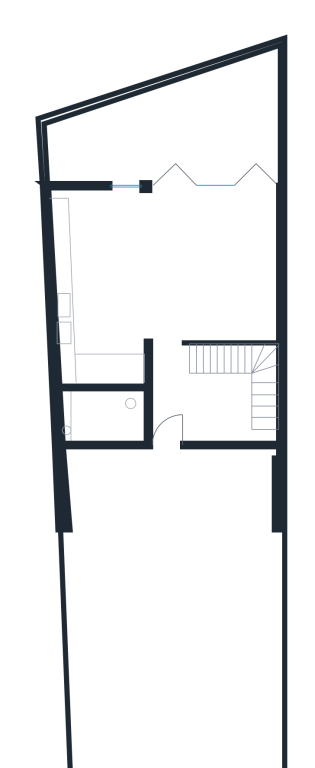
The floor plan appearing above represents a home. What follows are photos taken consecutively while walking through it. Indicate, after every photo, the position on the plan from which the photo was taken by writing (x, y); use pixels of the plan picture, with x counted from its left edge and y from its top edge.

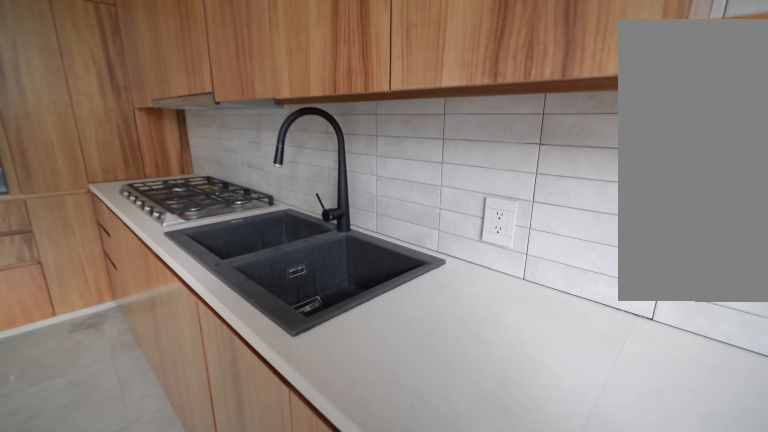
(85, 276)
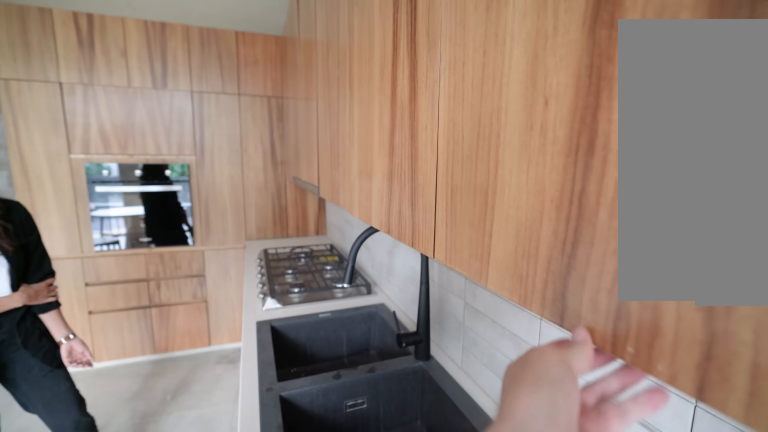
(87, 277)
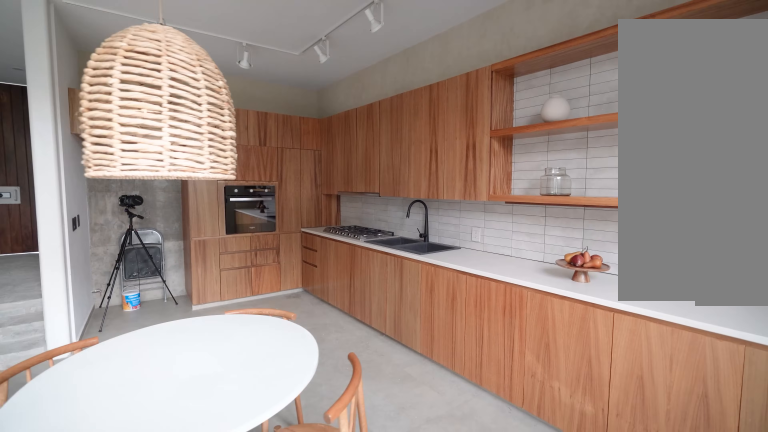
(102, 228)
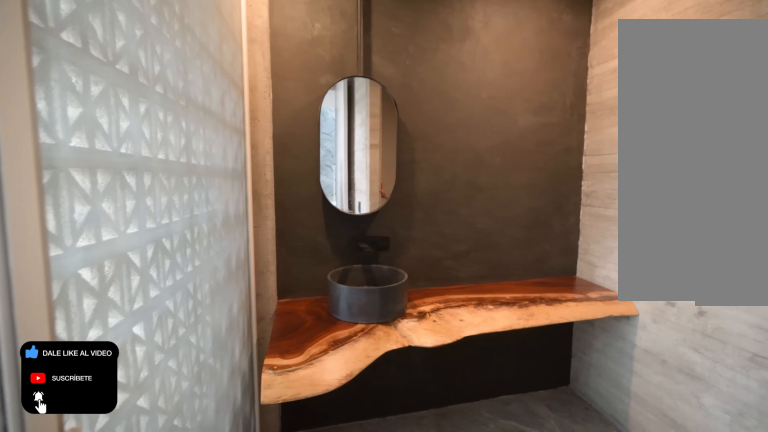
(88, 427)
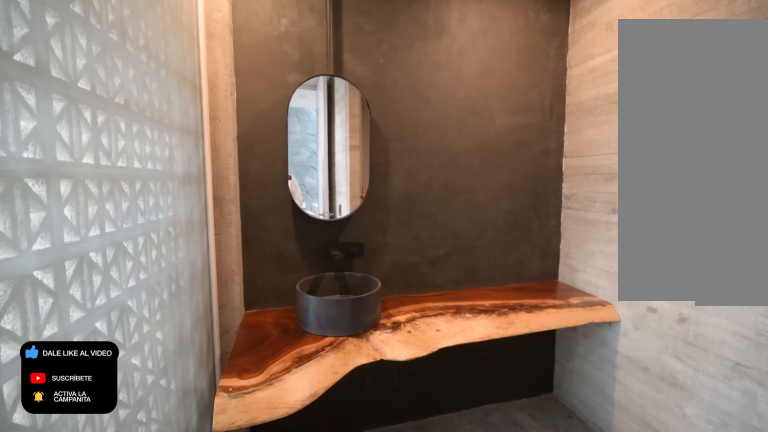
(88, 427)
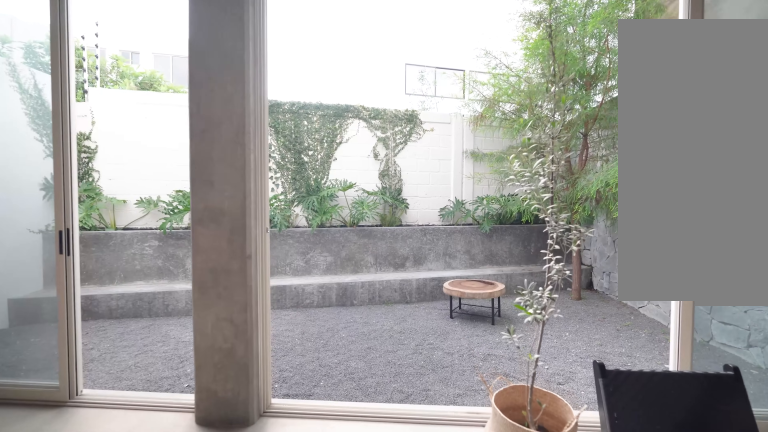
(174, 245)
